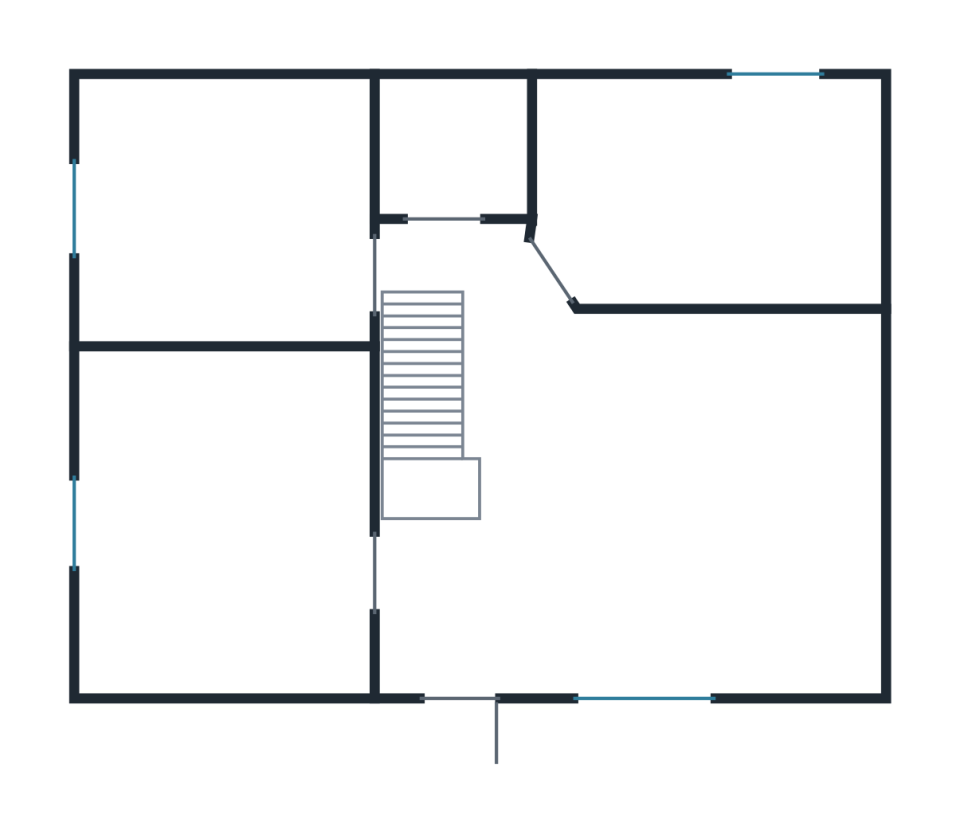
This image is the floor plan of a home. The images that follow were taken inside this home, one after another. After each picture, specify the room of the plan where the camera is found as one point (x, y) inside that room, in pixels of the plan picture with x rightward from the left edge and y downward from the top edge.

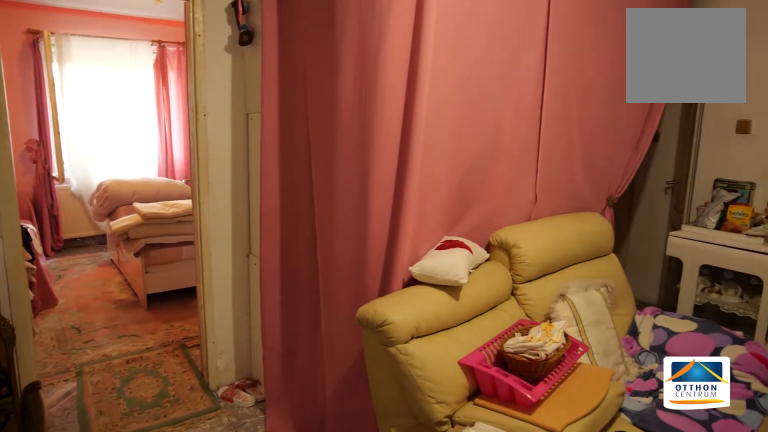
(641, 507)
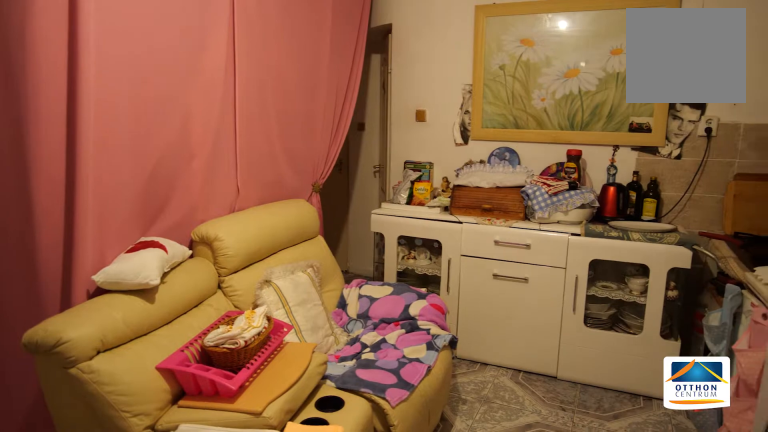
(639, 507)
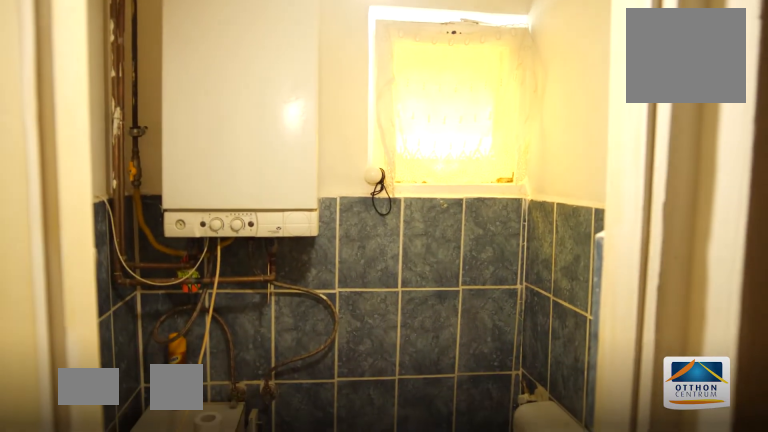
(442, 141)
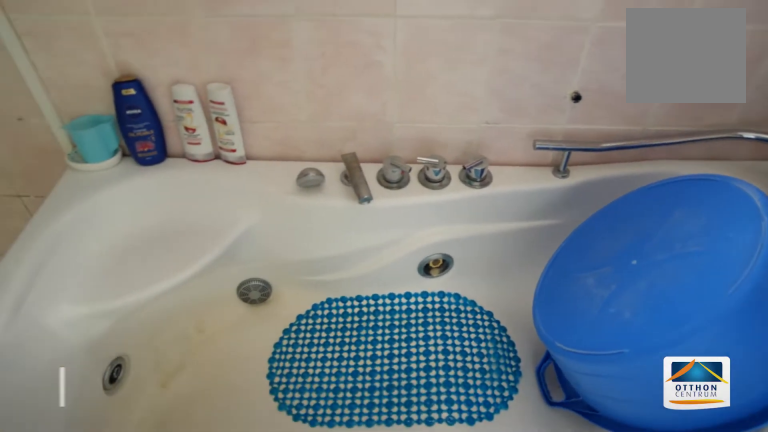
(702, 178)
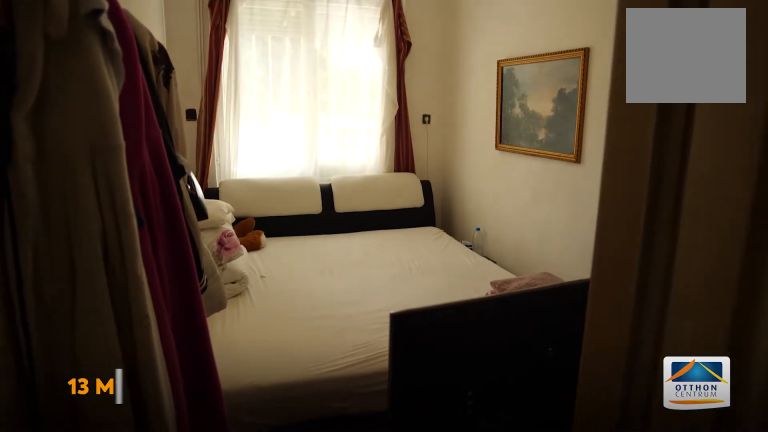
(221, 207)
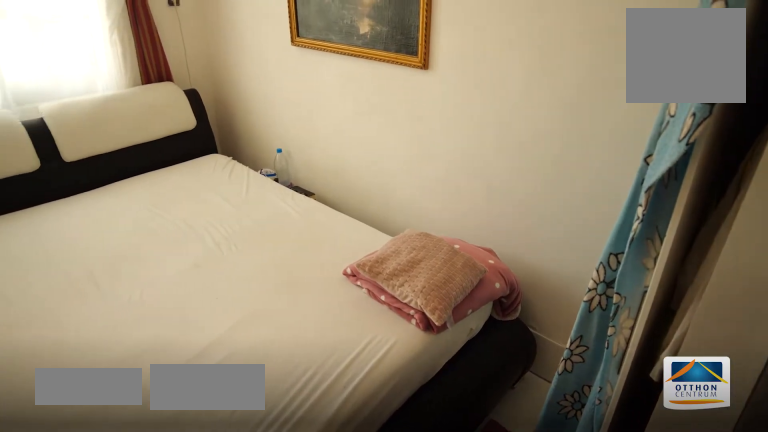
(222, 208)
